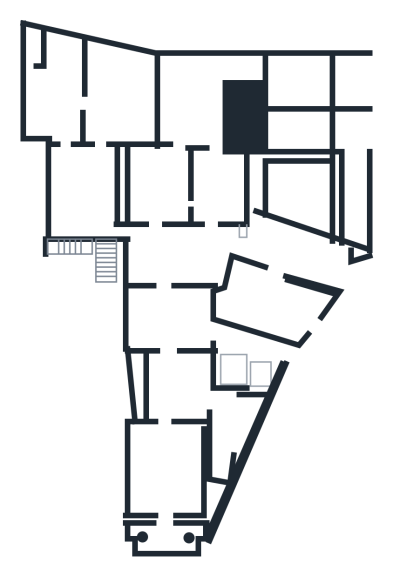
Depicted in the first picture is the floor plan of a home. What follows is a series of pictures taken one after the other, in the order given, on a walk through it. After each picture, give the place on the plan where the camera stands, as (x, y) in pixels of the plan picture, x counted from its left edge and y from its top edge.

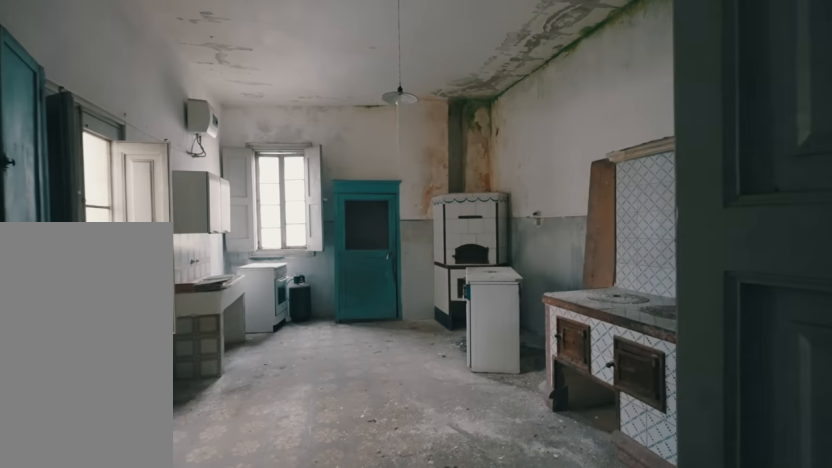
(105, 113)
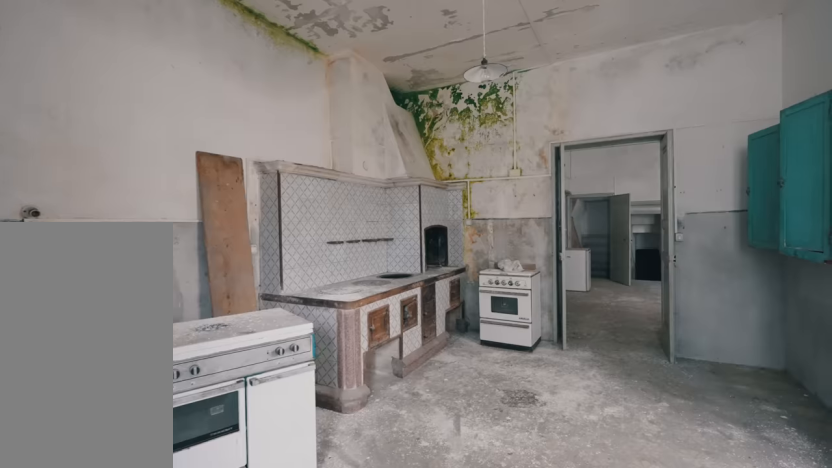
(108, 103)
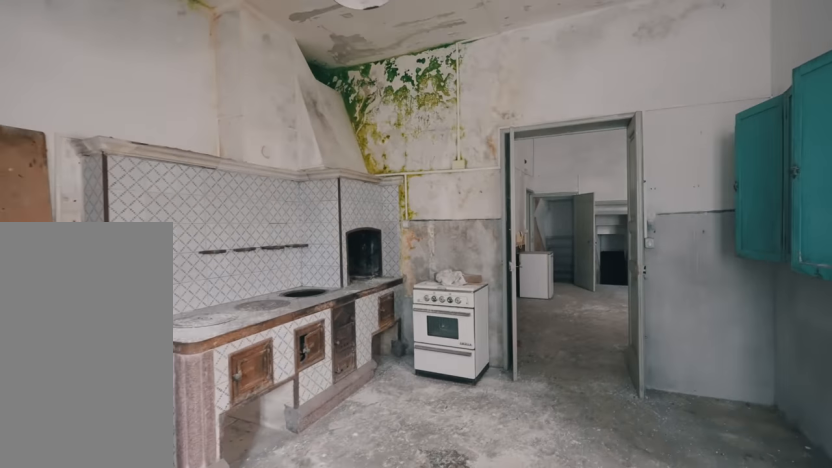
(108, 103)
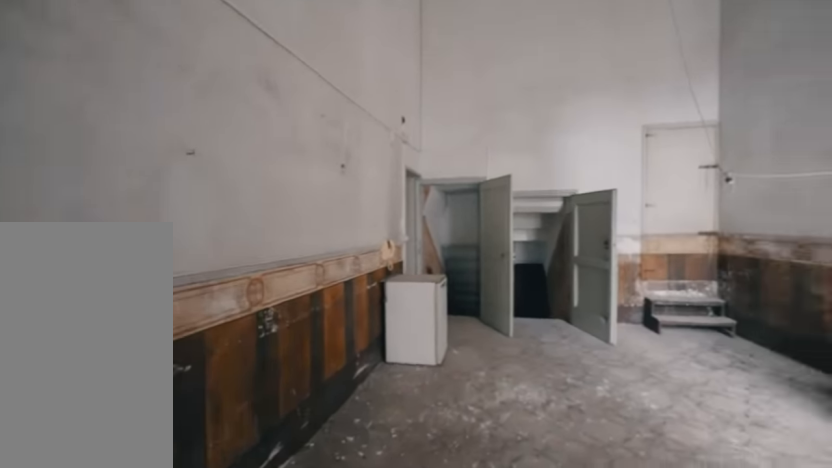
(89, 166)
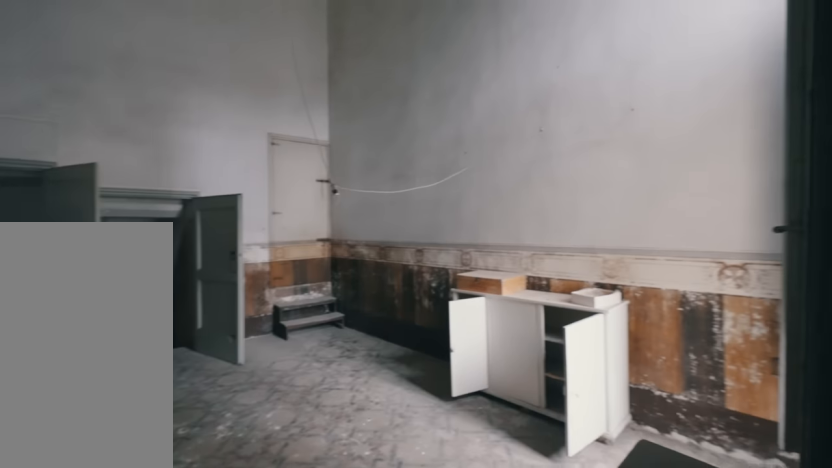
(81, 192)
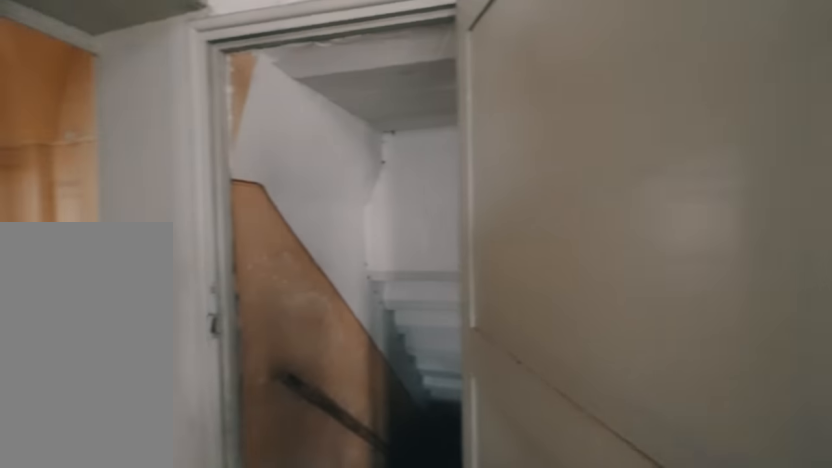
(81, 192)
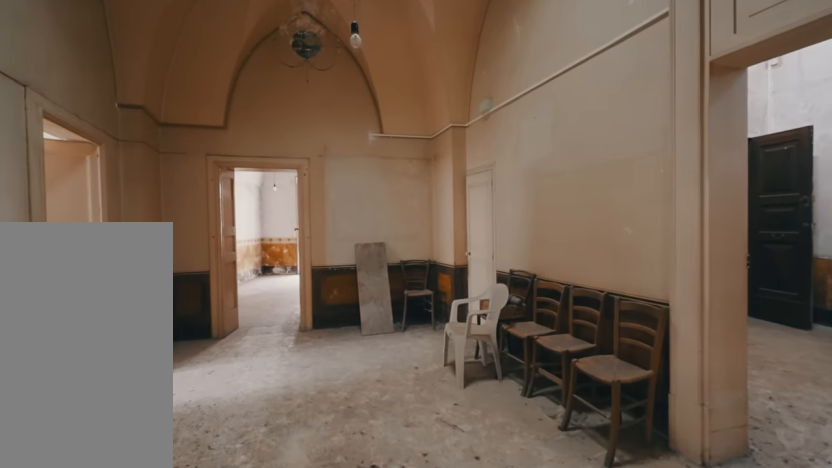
(174, 260)
